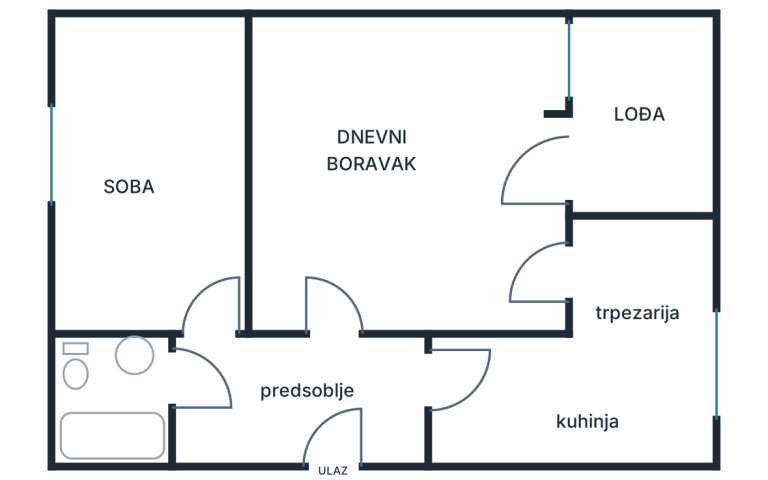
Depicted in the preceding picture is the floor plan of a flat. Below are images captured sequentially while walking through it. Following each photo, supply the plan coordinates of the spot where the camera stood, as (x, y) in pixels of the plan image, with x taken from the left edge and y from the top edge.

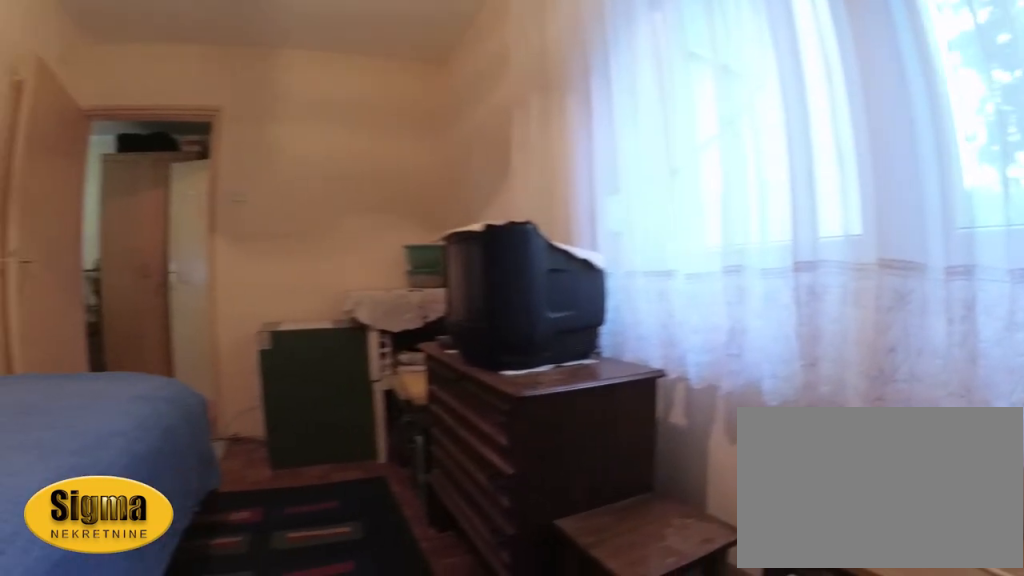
(115, 123)
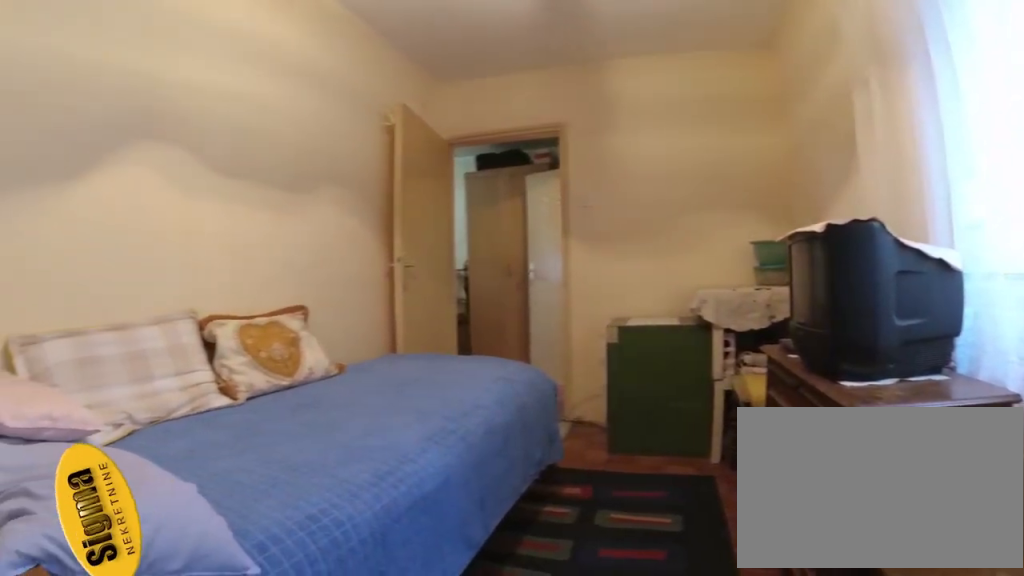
(104, 108)
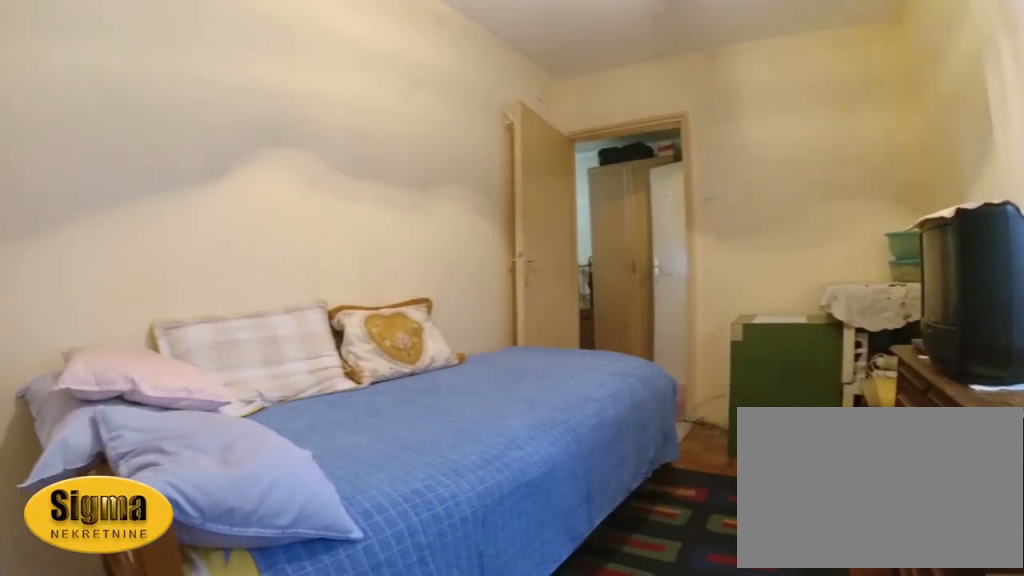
(96, 103)
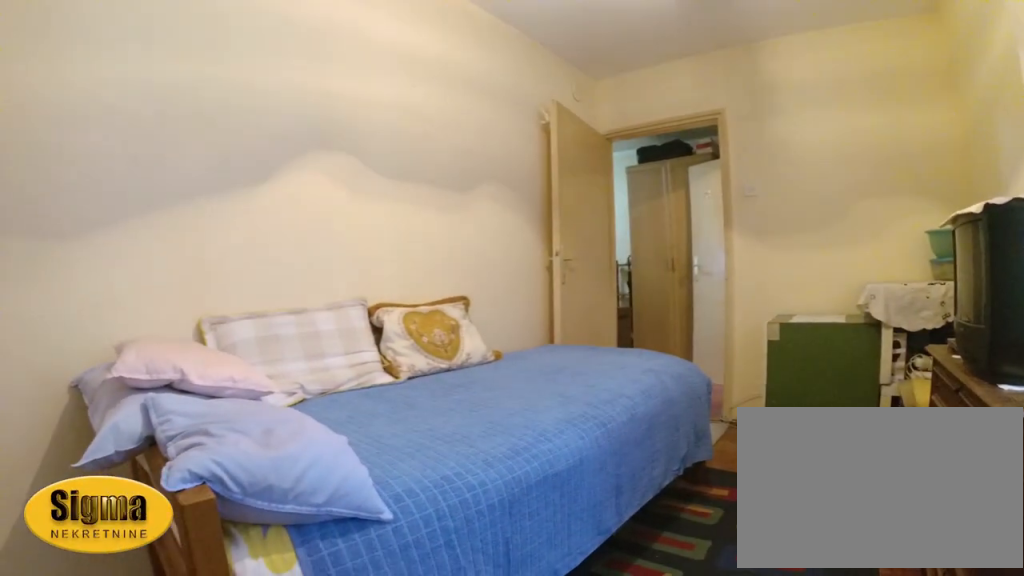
(94, 102)
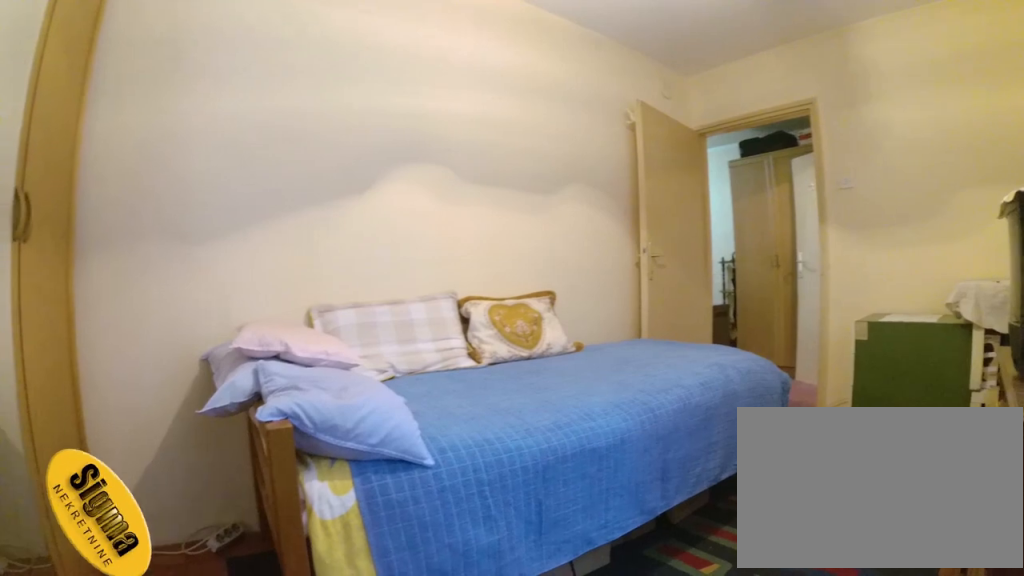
(92, 102)
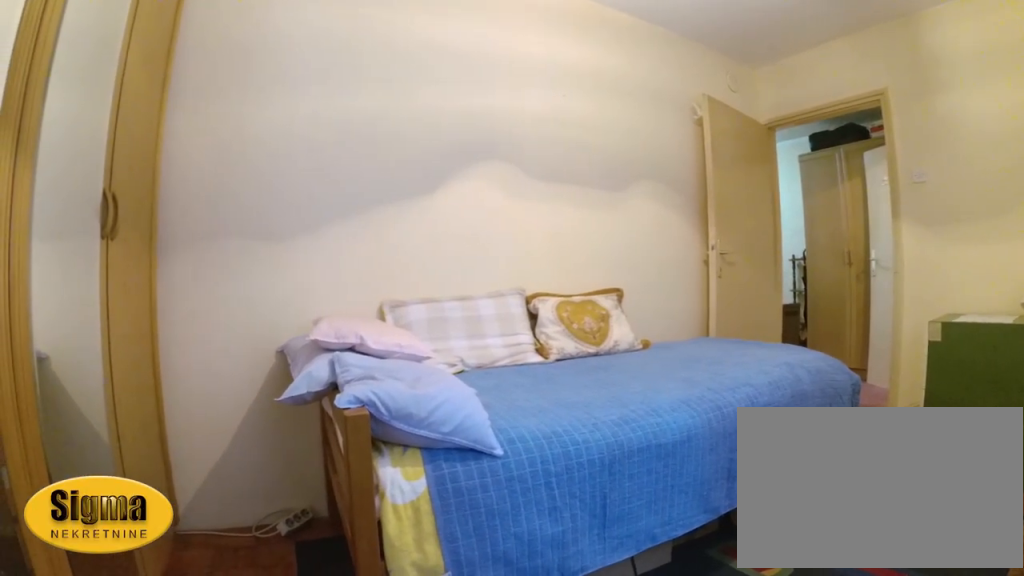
(92, 102)
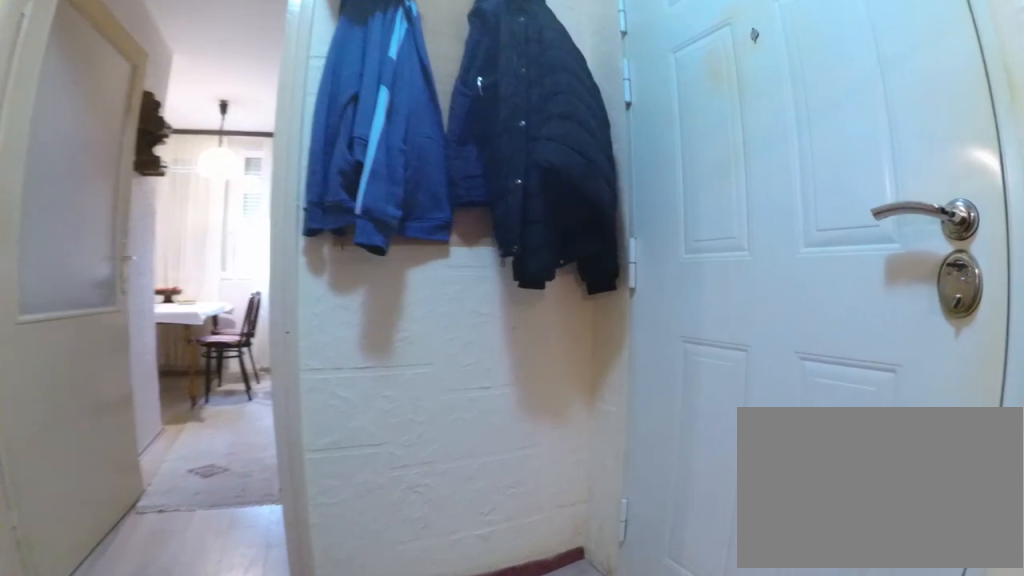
(292, 390)
